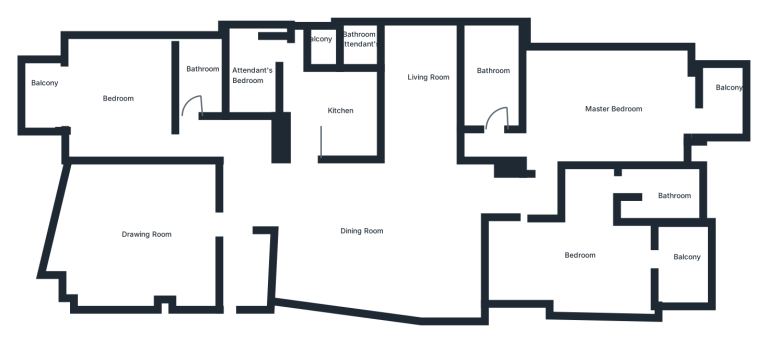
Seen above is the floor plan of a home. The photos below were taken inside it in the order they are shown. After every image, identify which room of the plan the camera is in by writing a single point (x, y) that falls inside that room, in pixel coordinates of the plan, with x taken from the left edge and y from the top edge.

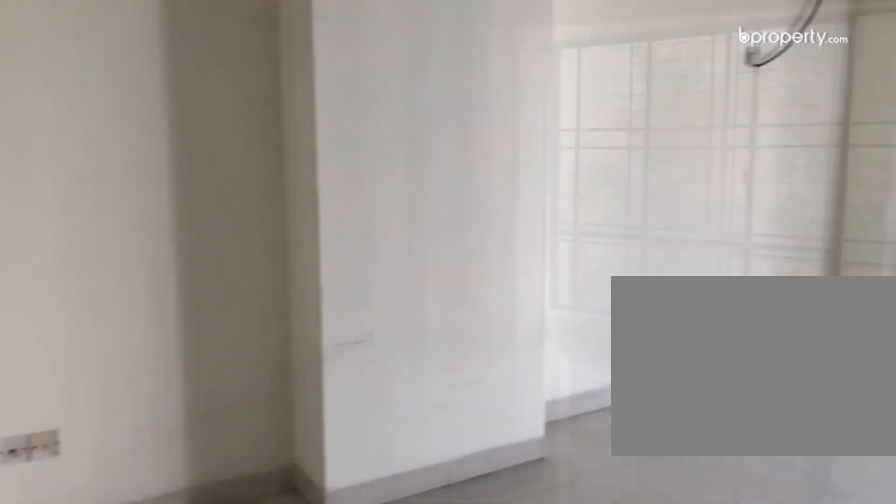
(151, 239)
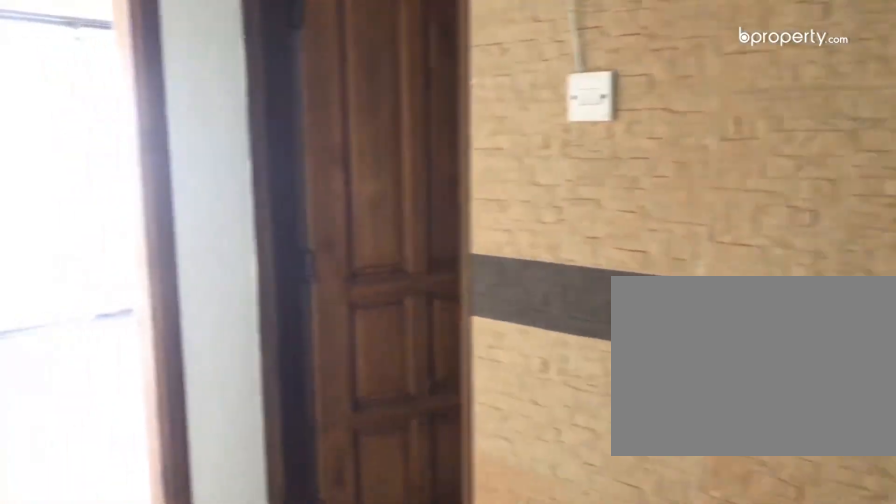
(202, 140)
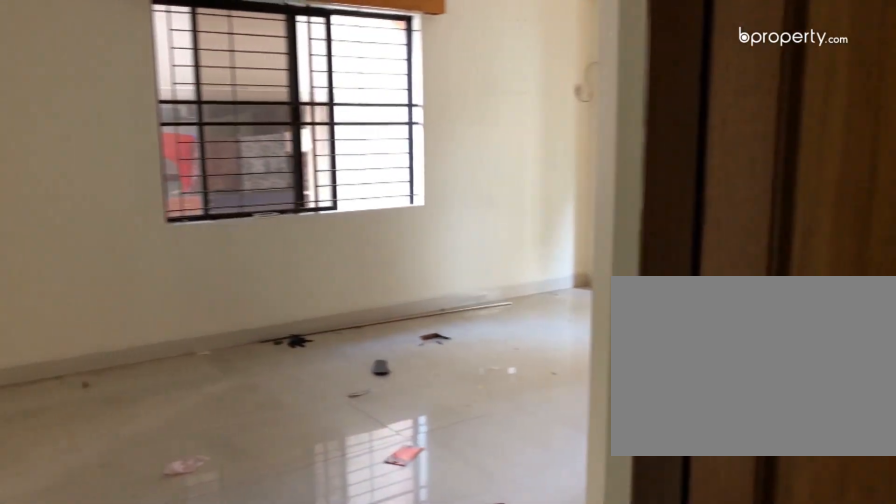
(605, 111)
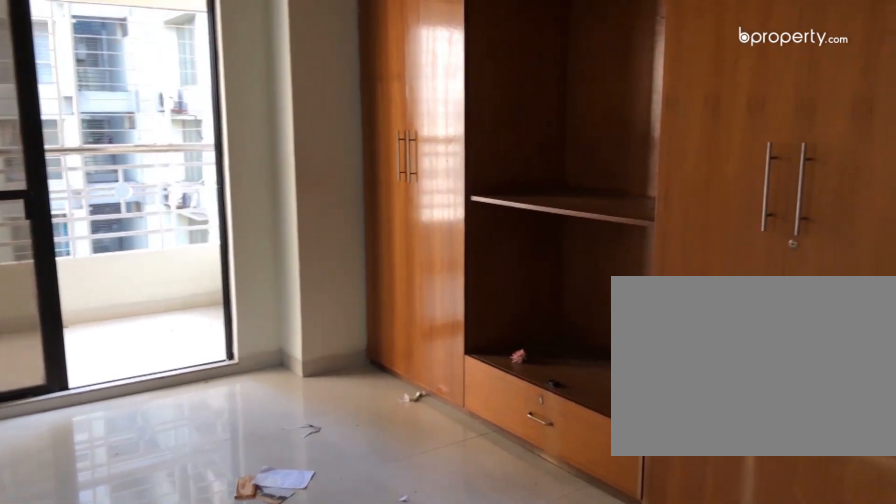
(599, 116)
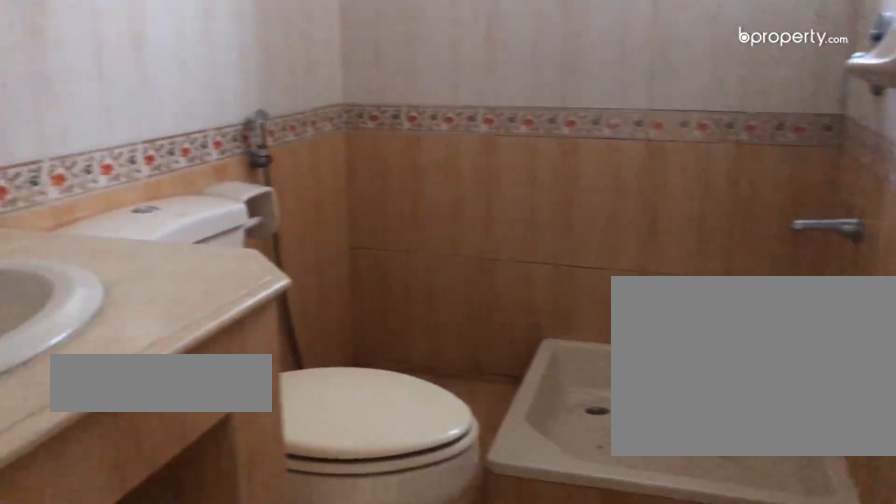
(660, 193)
